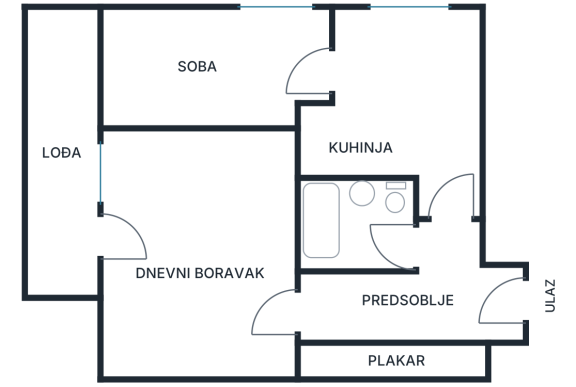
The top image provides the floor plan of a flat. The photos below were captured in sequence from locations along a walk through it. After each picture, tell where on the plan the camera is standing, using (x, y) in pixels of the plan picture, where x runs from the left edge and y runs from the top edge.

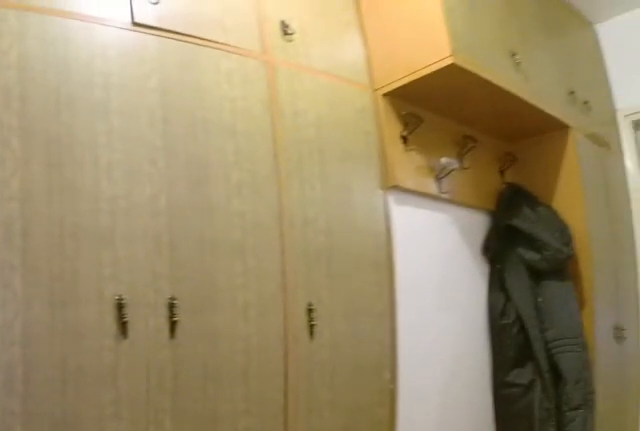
(462, 274)
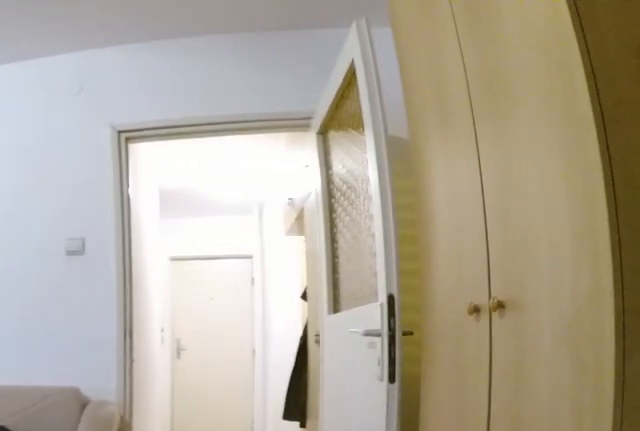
(131, 302)
